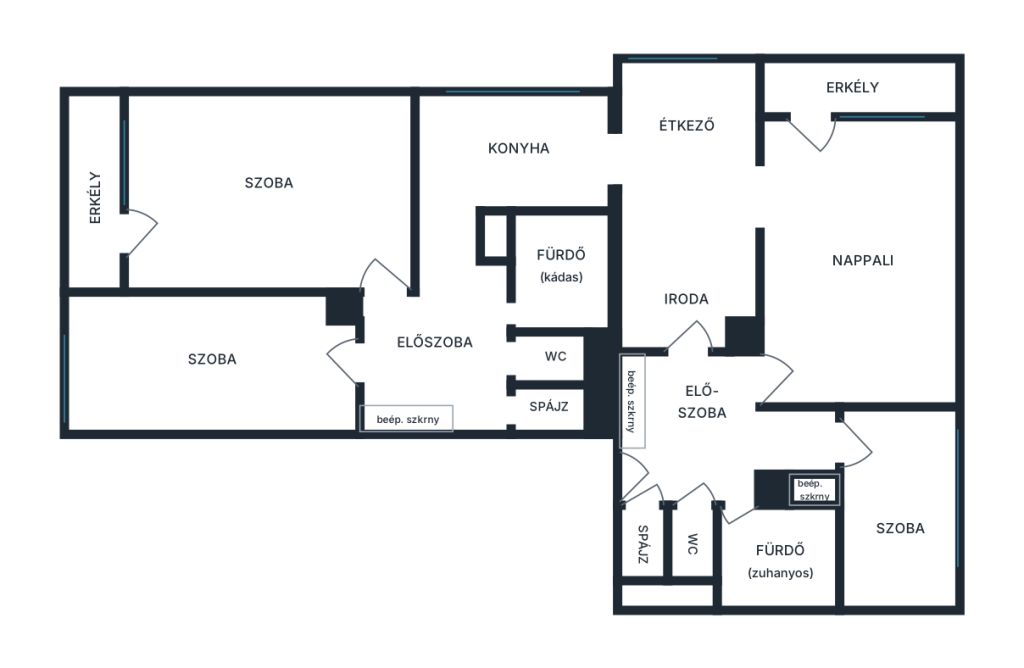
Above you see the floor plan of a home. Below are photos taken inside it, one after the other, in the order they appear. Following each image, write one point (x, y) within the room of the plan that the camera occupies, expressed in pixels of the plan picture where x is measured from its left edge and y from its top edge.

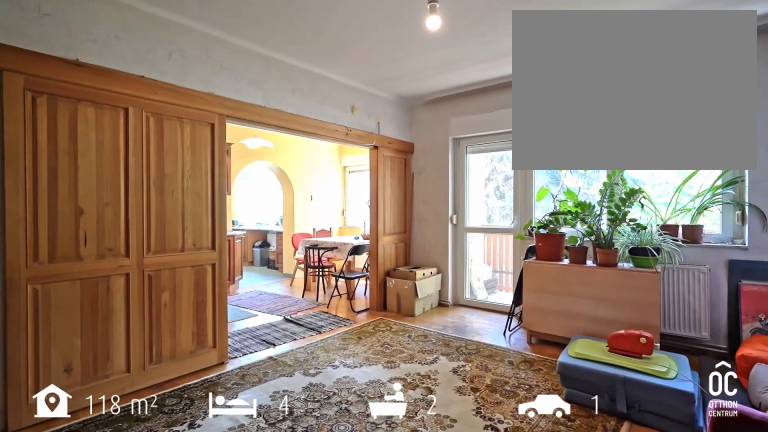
(857, 259)
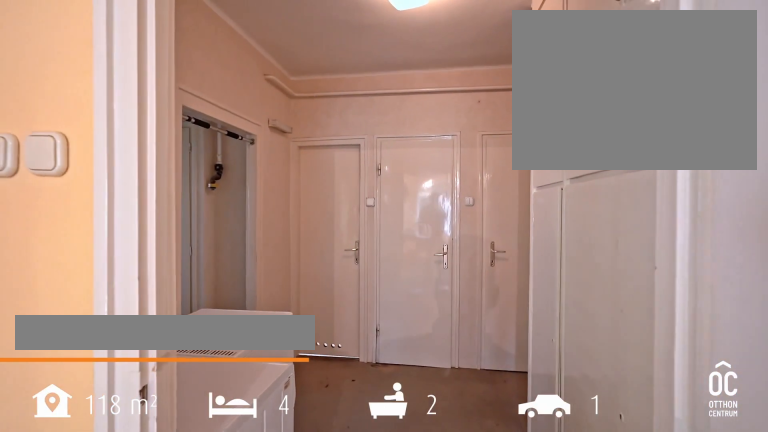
(697, 414)
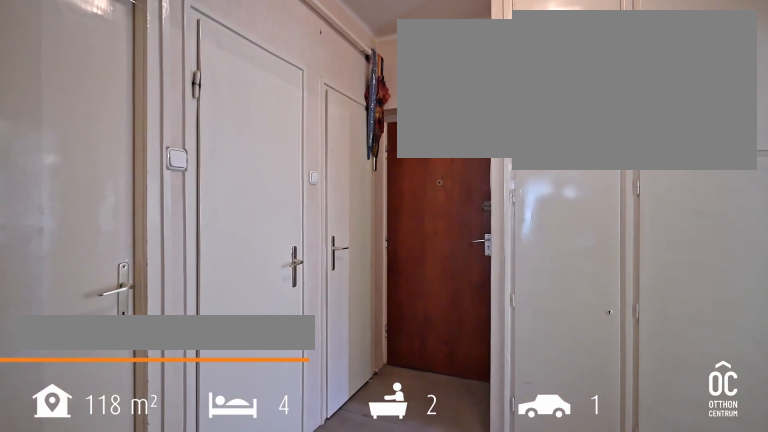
(697, 414)
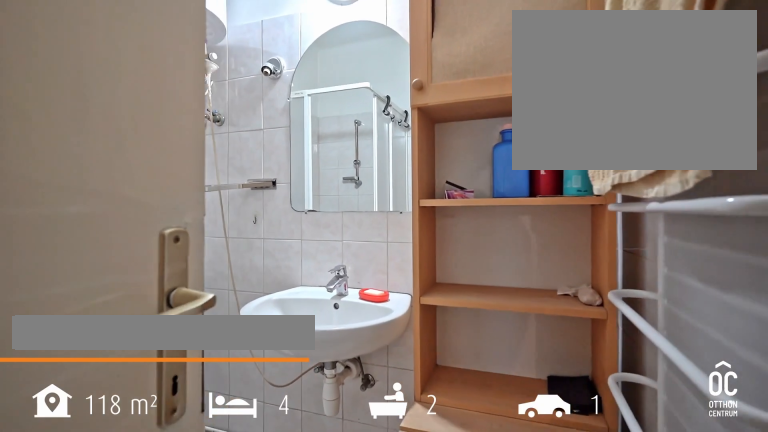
(776, 551)
